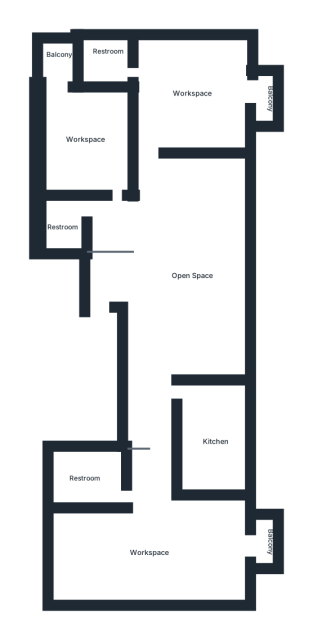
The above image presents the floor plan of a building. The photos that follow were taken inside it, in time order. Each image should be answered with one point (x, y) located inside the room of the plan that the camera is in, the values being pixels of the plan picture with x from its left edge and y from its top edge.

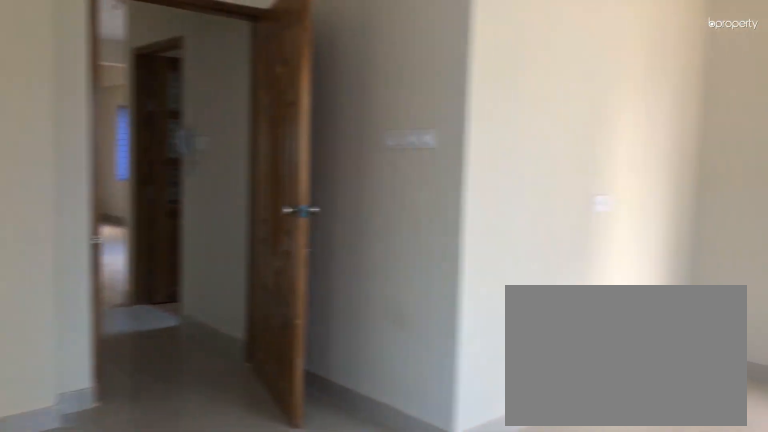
(151, 555)
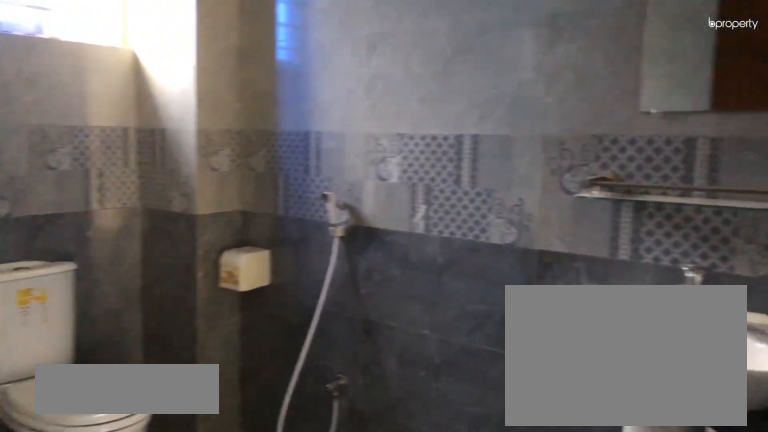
(85, 480)
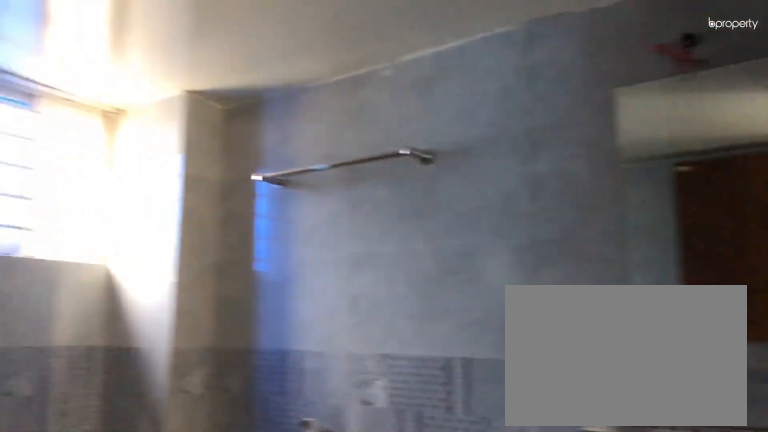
(85, 480)
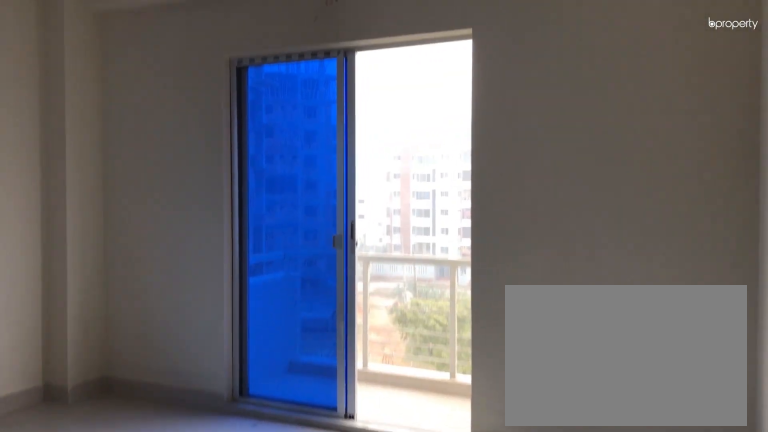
(189, 93)
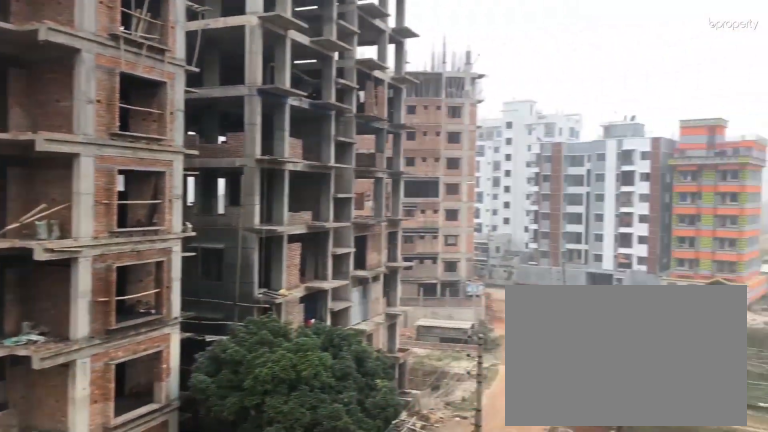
(261, 102)
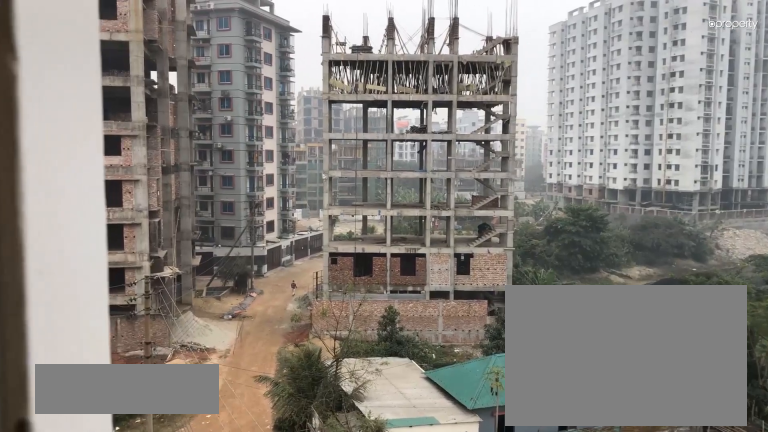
(58, 60)
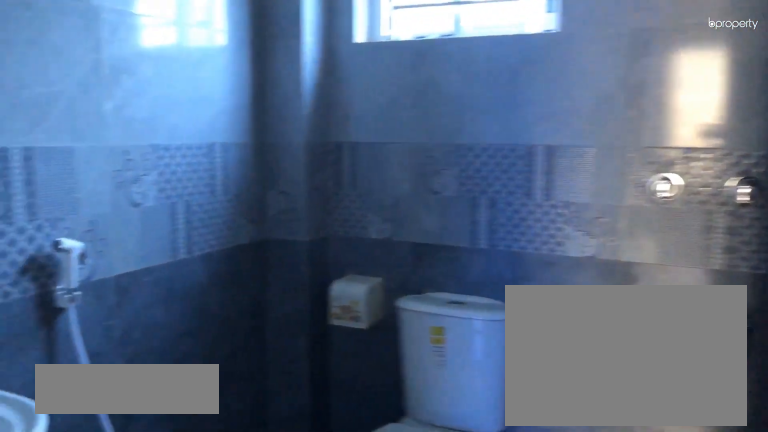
(62, 226)
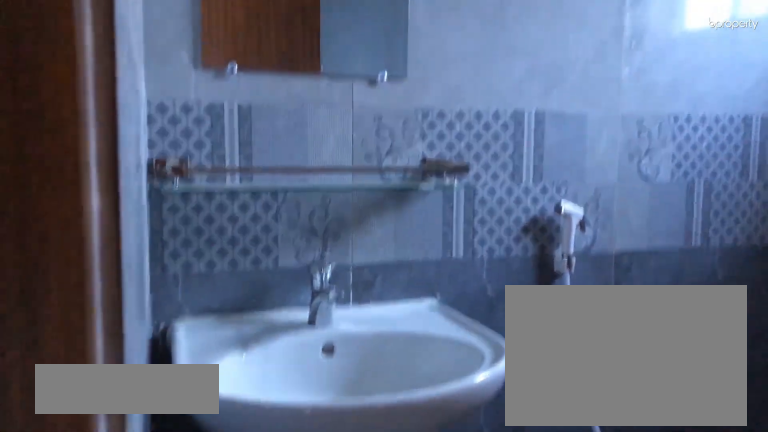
(62, 226)
